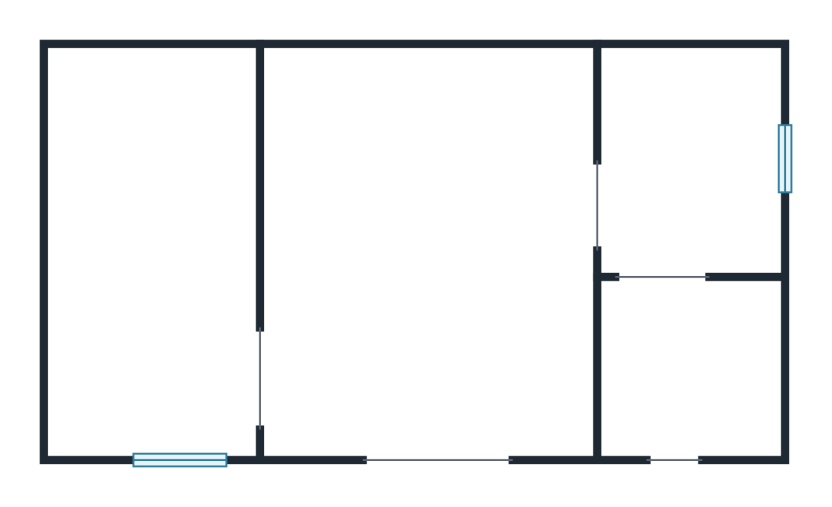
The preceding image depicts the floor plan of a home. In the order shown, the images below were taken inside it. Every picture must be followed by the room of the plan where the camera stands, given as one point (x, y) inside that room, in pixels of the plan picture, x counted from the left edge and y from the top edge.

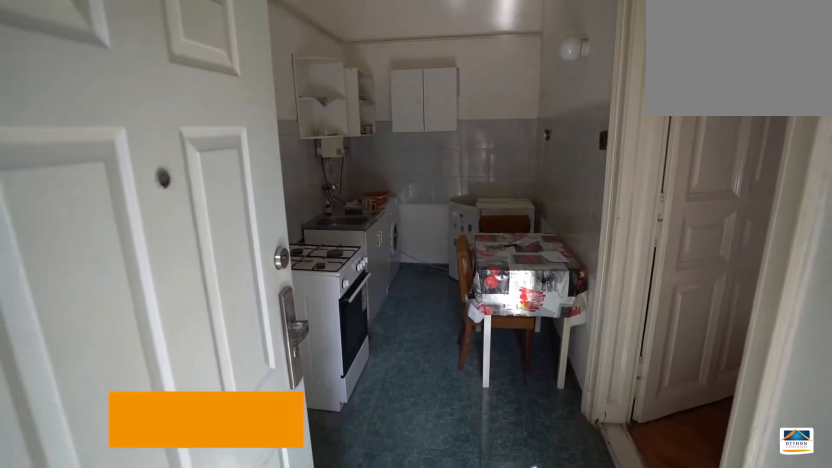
(145, 318)
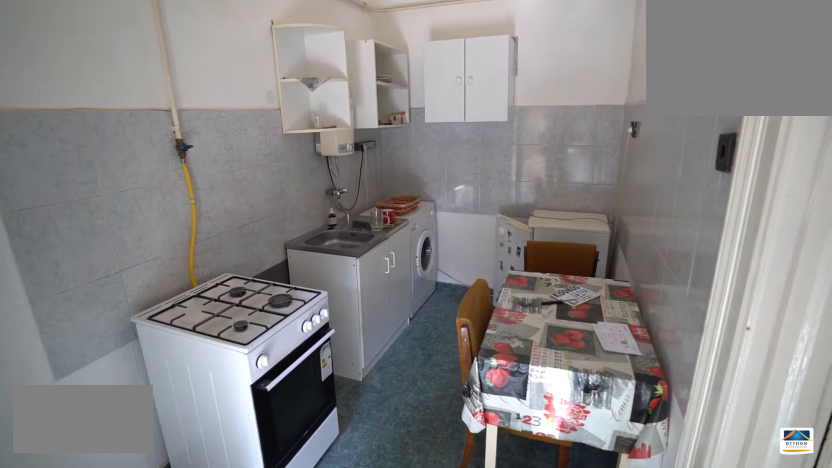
(145, 318)
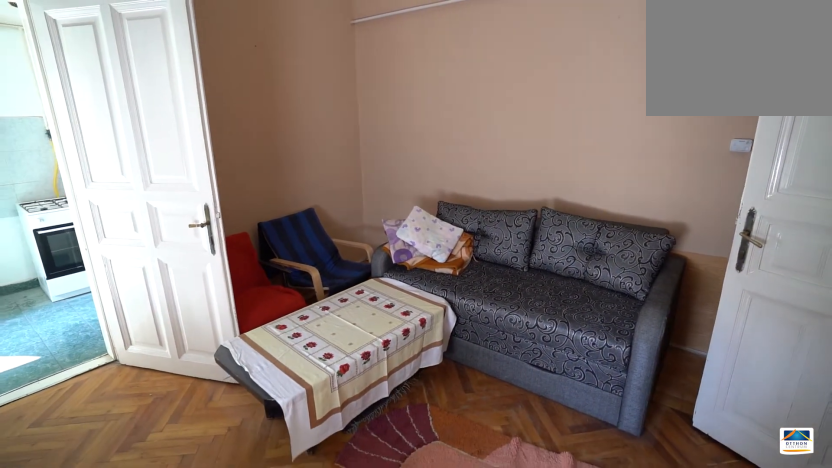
(426, 253)
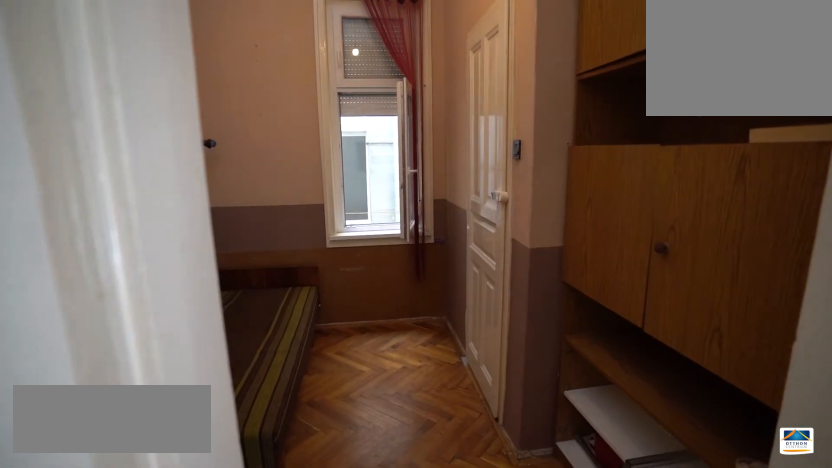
(688, 162)
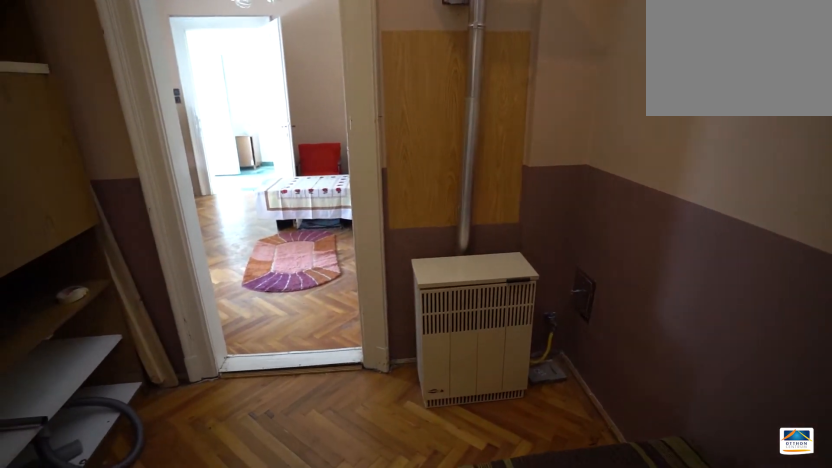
(688, 162)
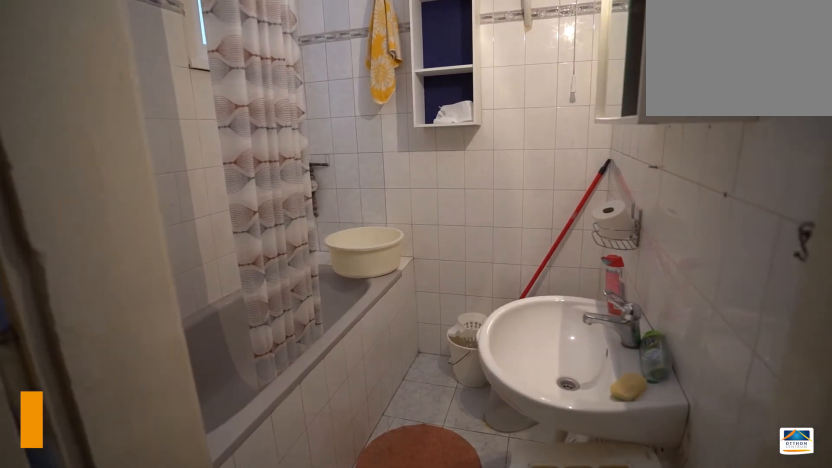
(688, 375)
